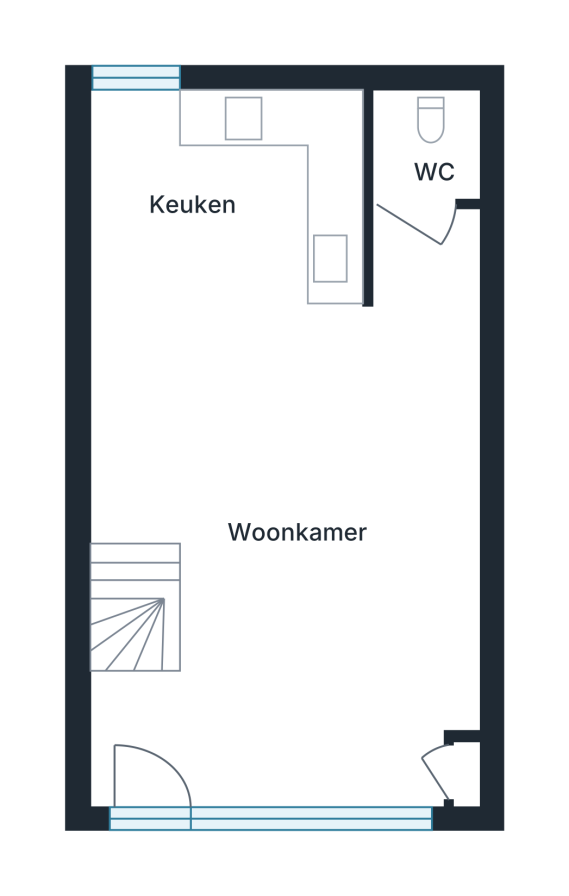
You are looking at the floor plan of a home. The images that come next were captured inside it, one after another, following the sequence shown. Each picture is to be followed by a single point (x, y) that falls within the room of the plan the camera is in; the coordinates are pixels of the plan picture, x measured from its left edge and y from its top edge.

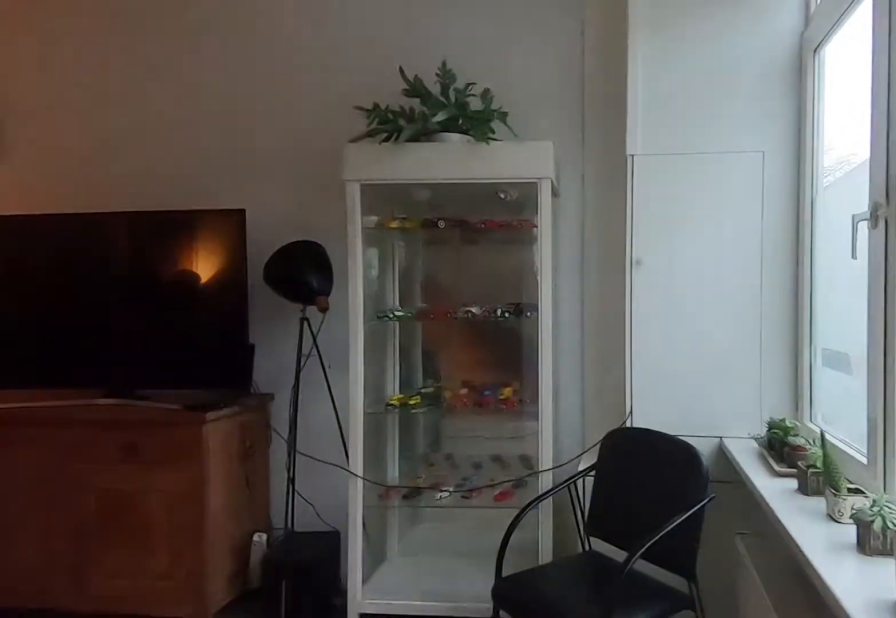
(218, 561)
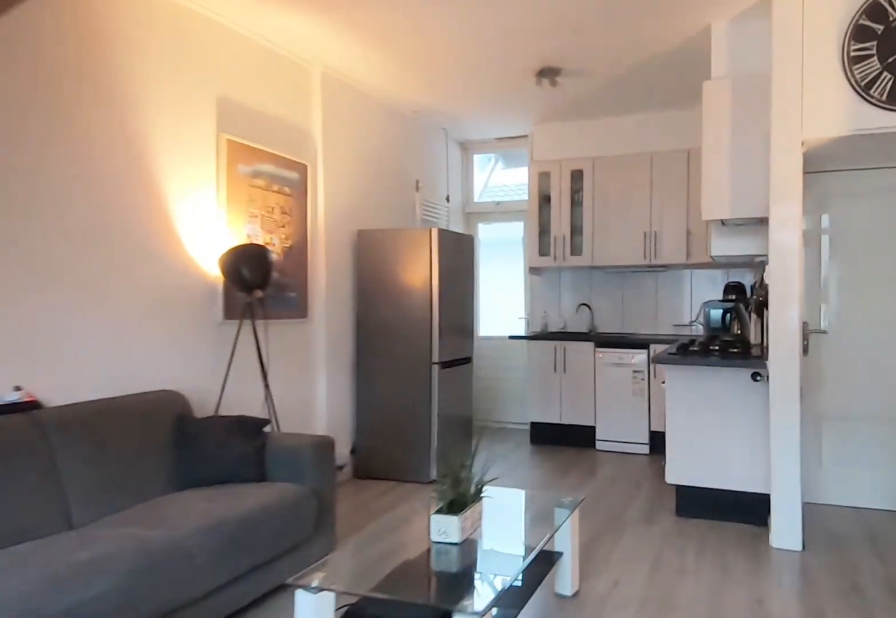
(218, 561)
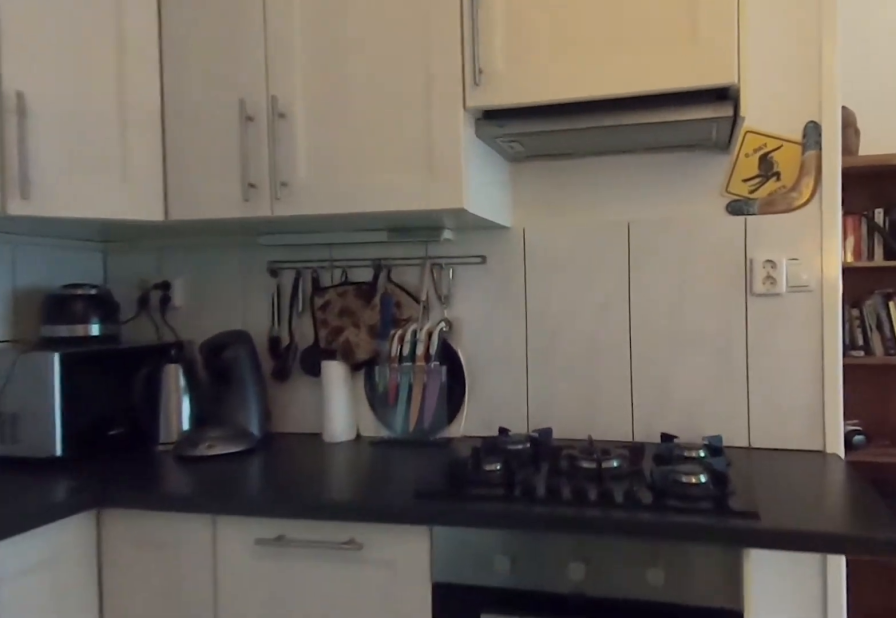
(222, 197)
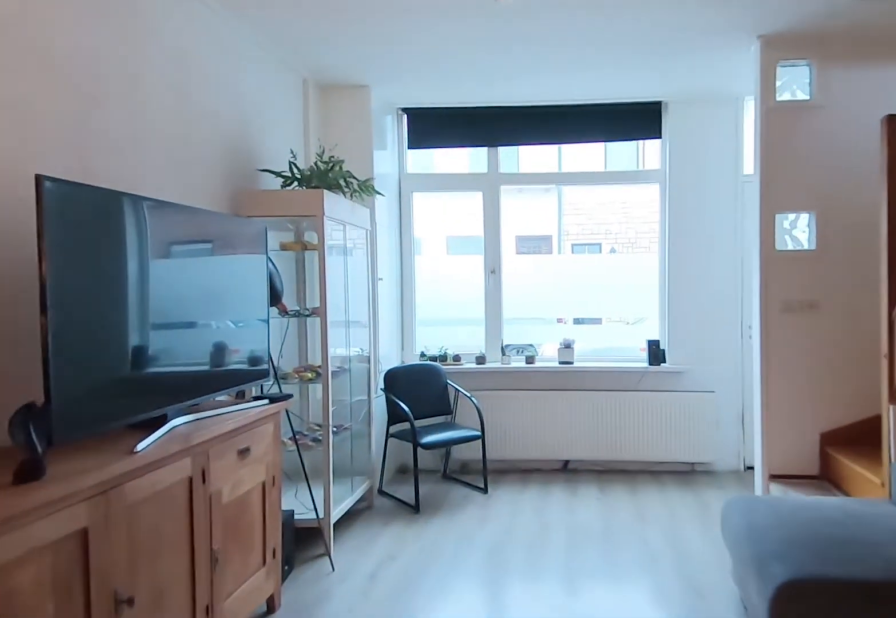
(217, 561)
